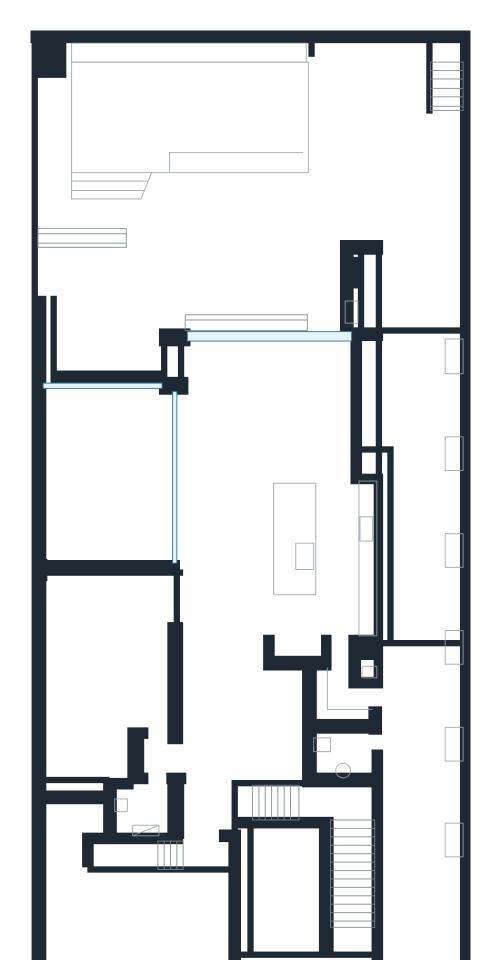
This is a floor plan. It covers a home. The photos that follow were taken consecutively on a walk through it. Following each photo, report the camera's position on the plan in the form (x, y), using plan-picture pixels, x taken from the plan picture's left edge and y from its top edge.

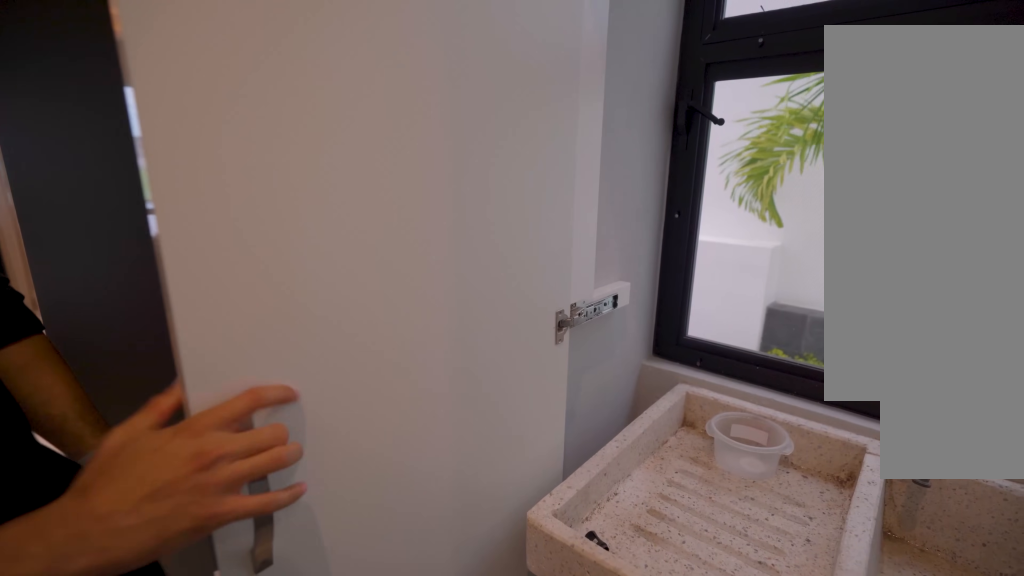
(341, 675)
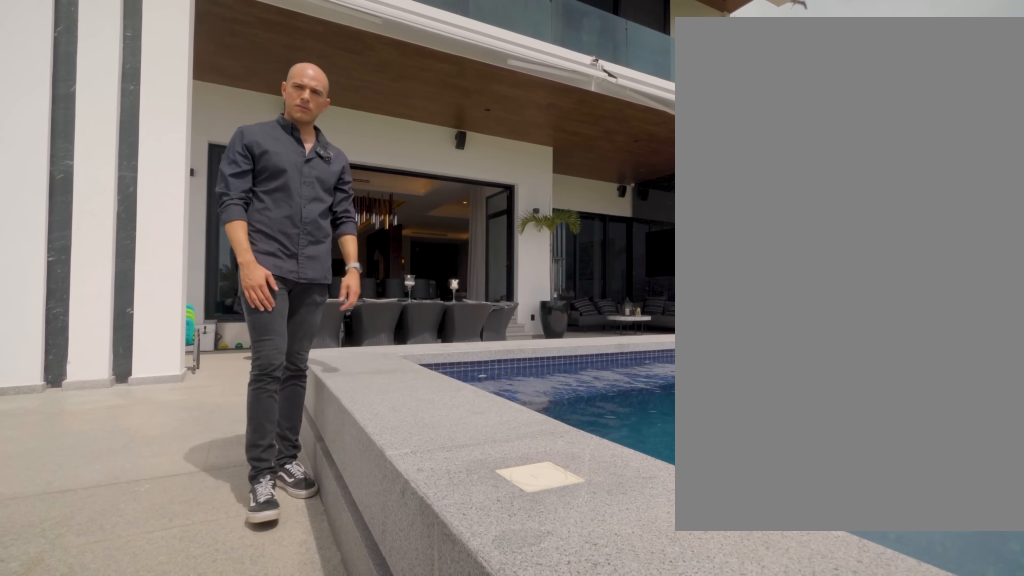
(346, 103)
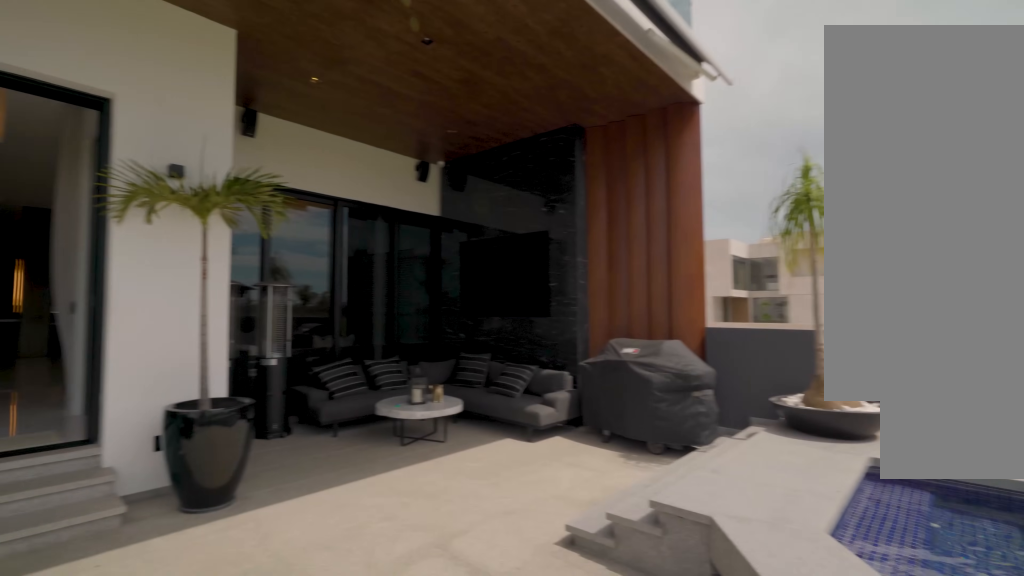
(188, 208)
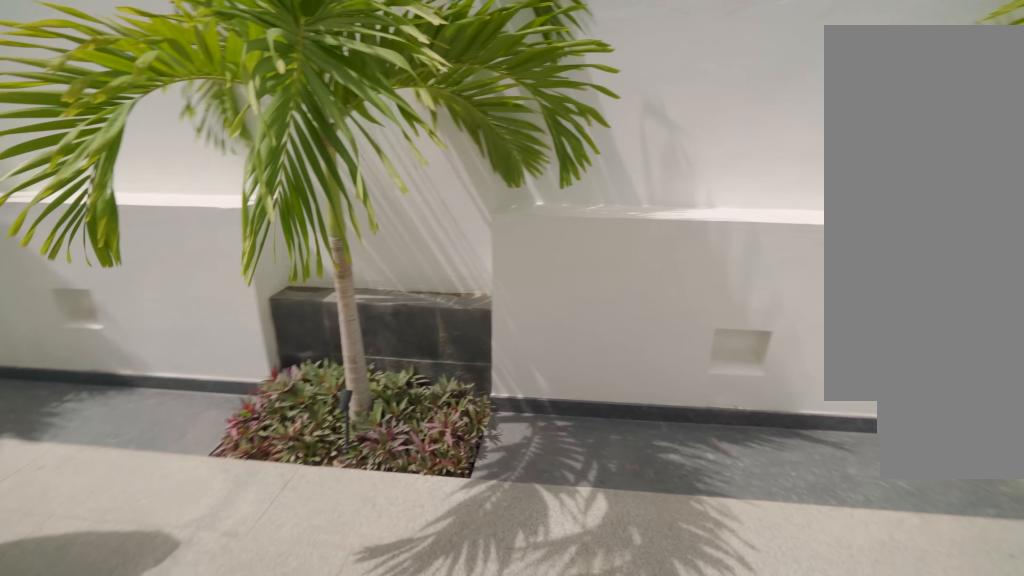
(423, 696)
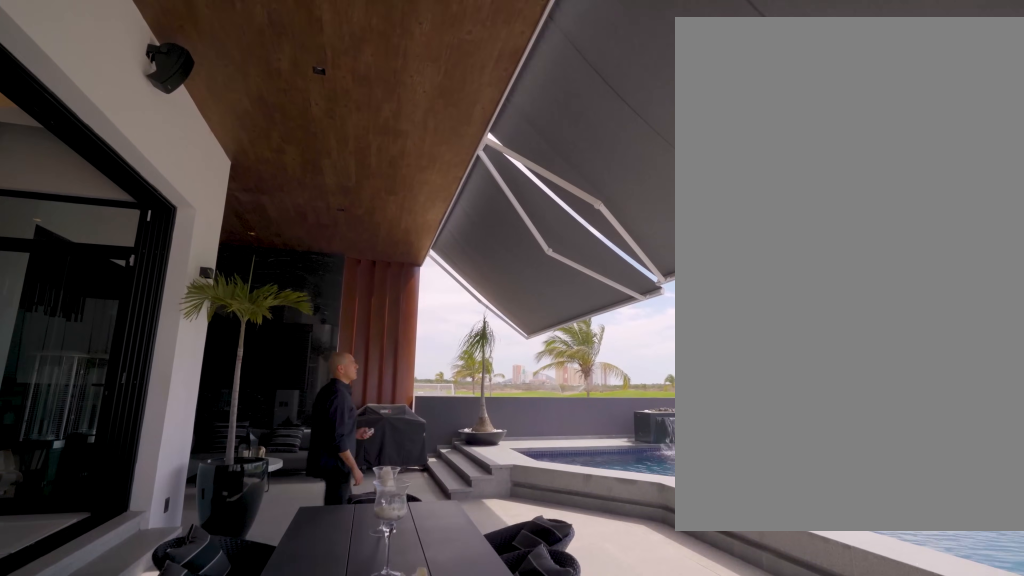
(335, 245)
